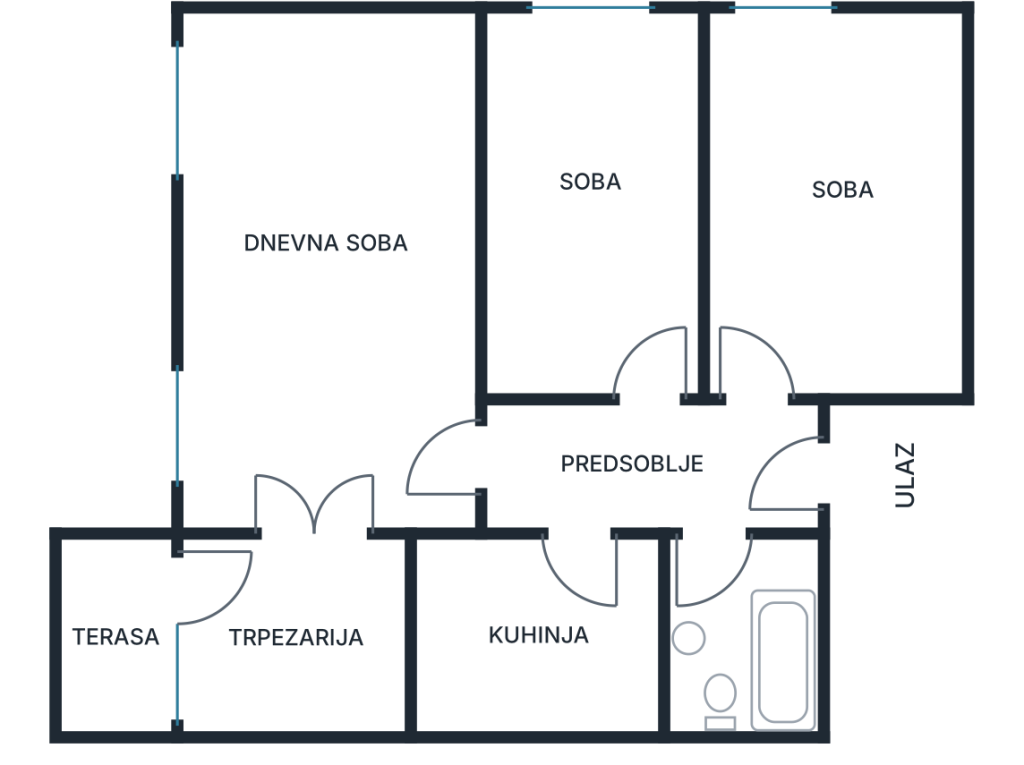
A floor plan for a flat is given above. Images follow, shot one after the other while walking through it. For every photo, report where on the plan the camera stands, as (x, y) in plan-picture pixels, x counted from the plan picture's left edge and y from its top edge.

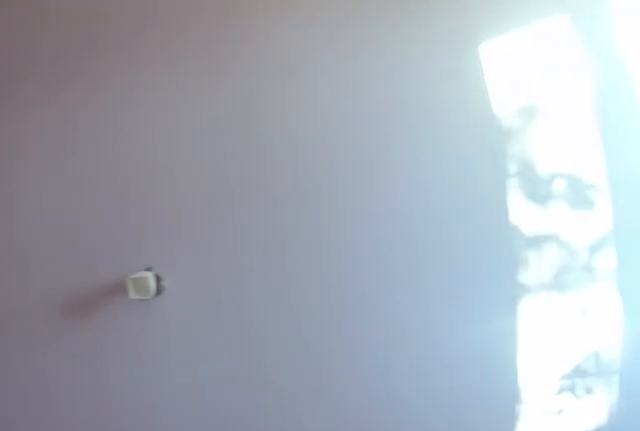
(936, 96)
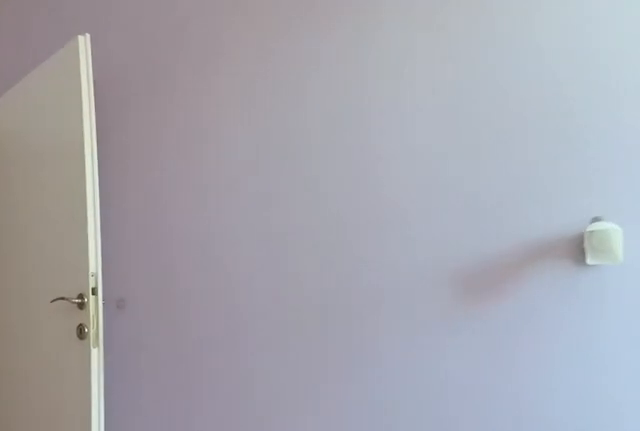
(893, 180)
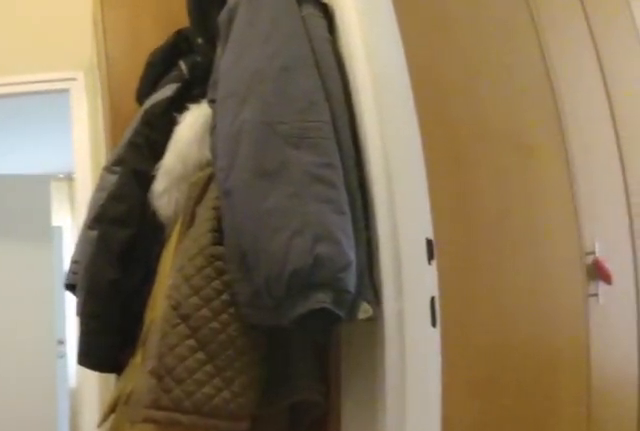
(719, 460)
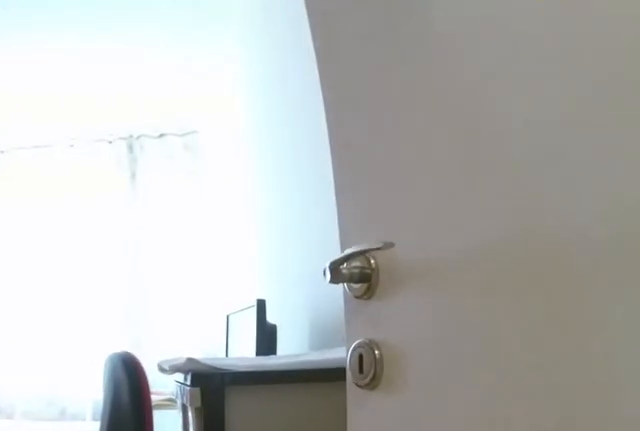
(655, 406)
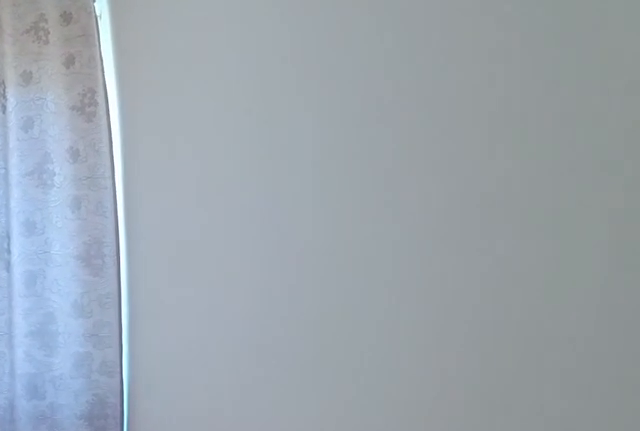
(626, 212)
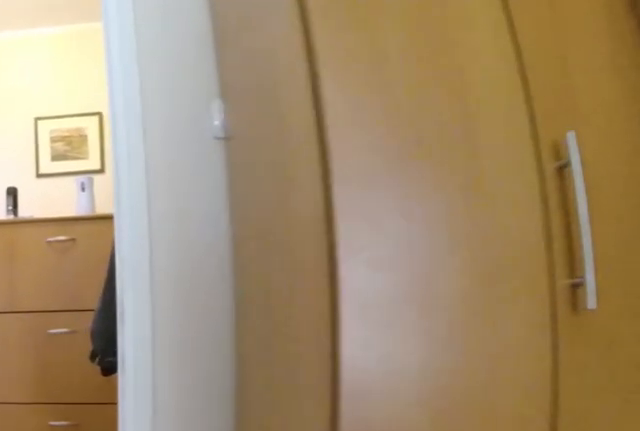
(630, 266)
